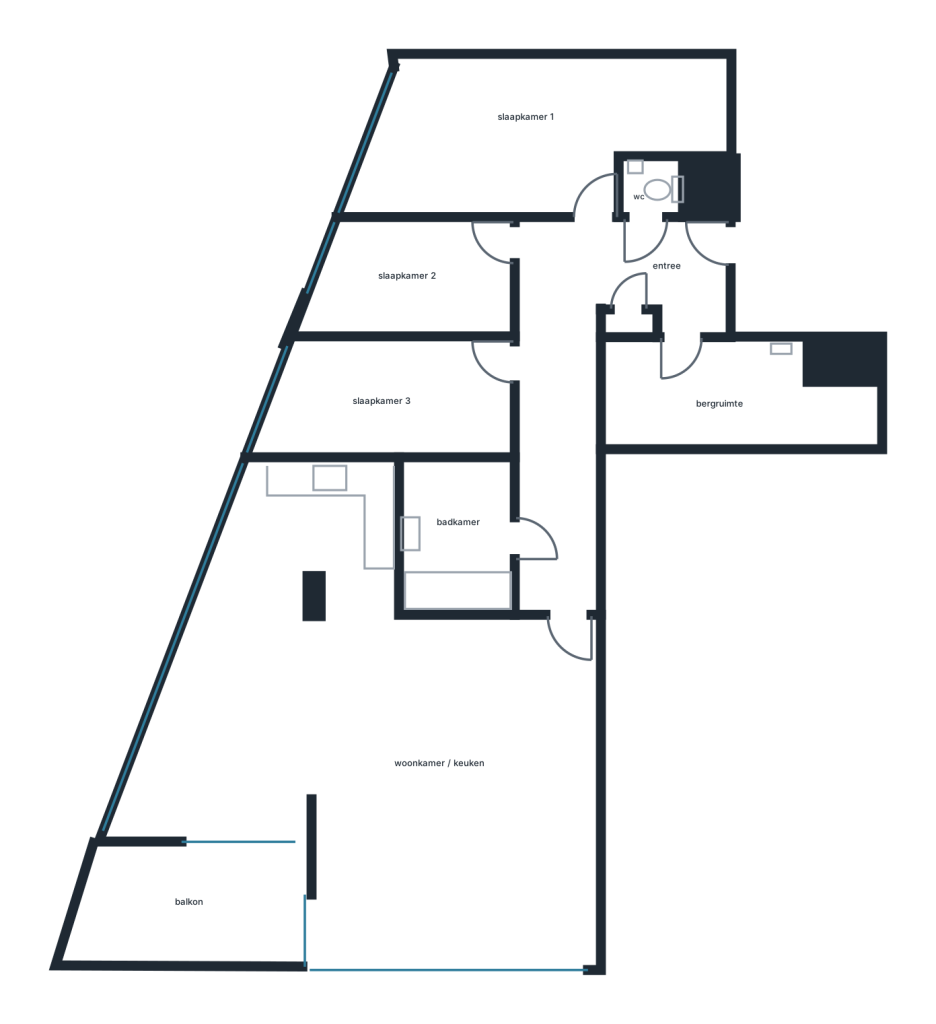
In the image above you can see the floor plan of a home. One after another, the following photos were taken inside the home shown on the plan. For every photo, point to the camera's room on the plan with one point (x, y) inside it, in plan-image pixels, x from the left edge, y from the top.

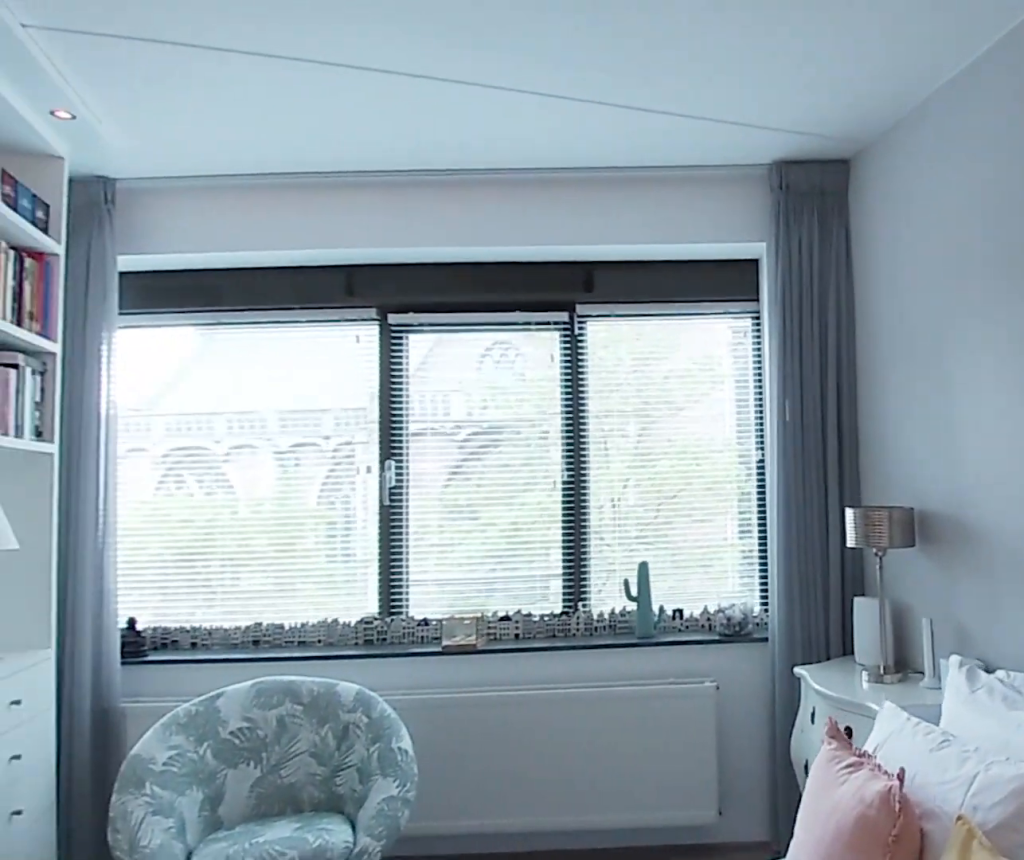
(529, 133)
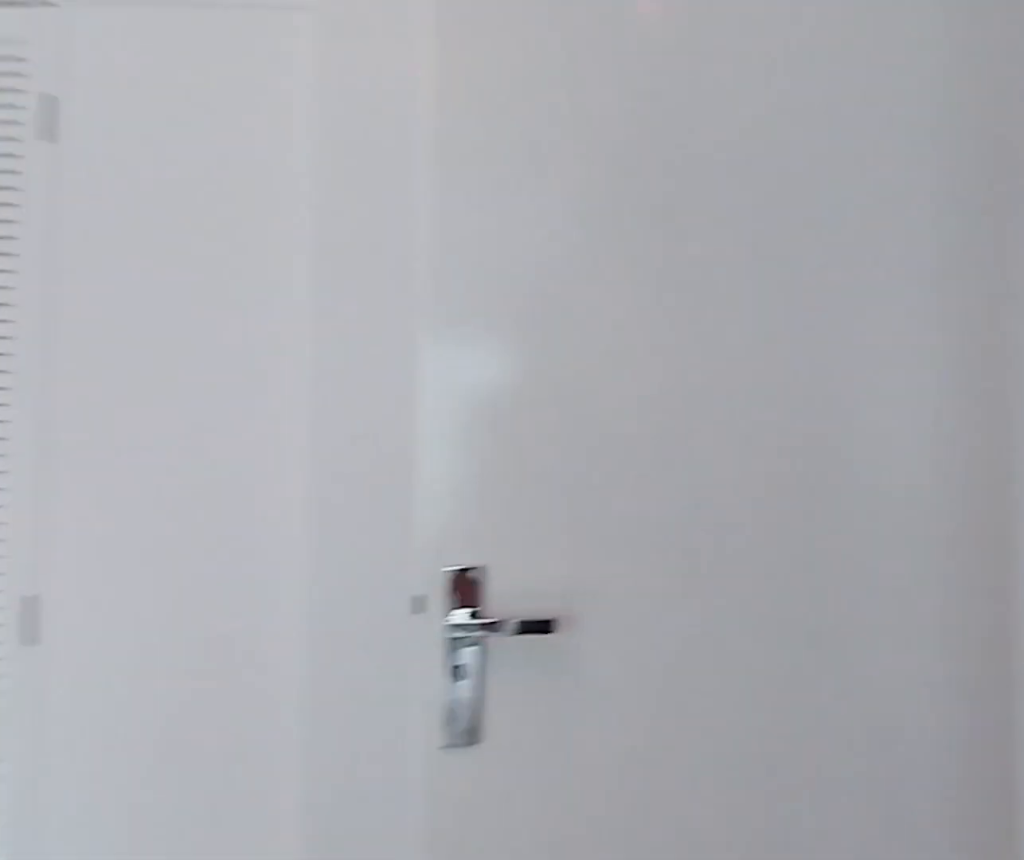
(529, 133)
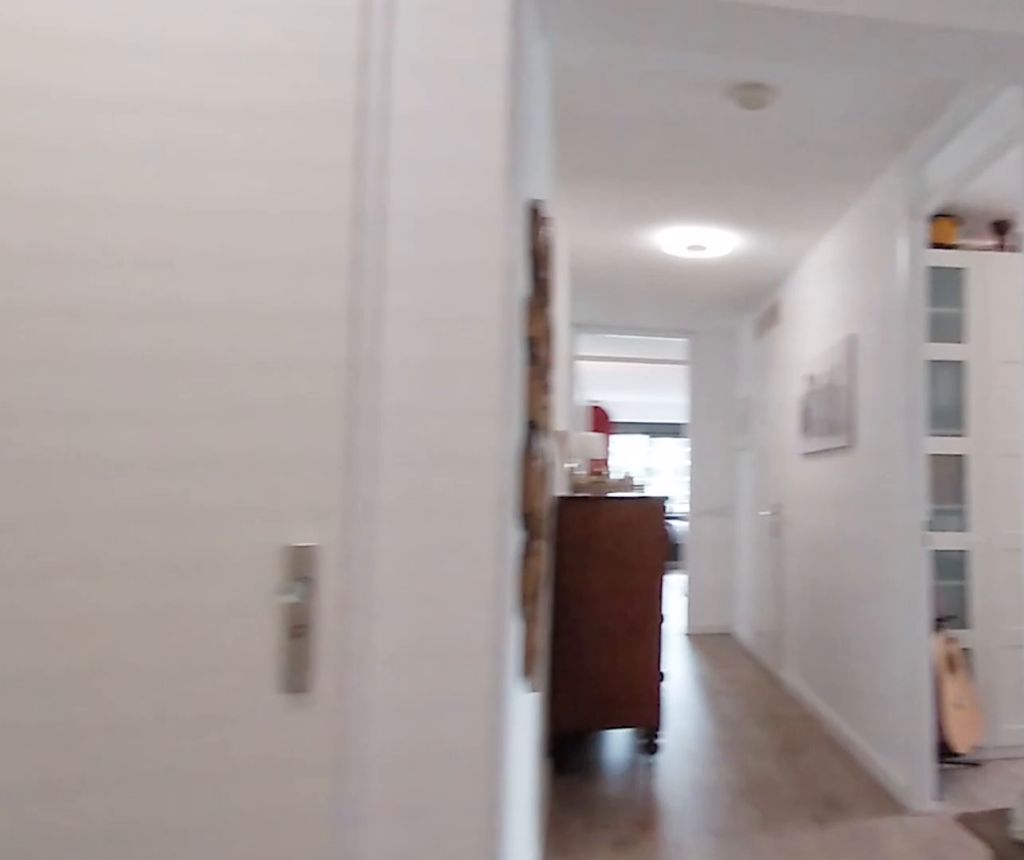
(587, 371)
